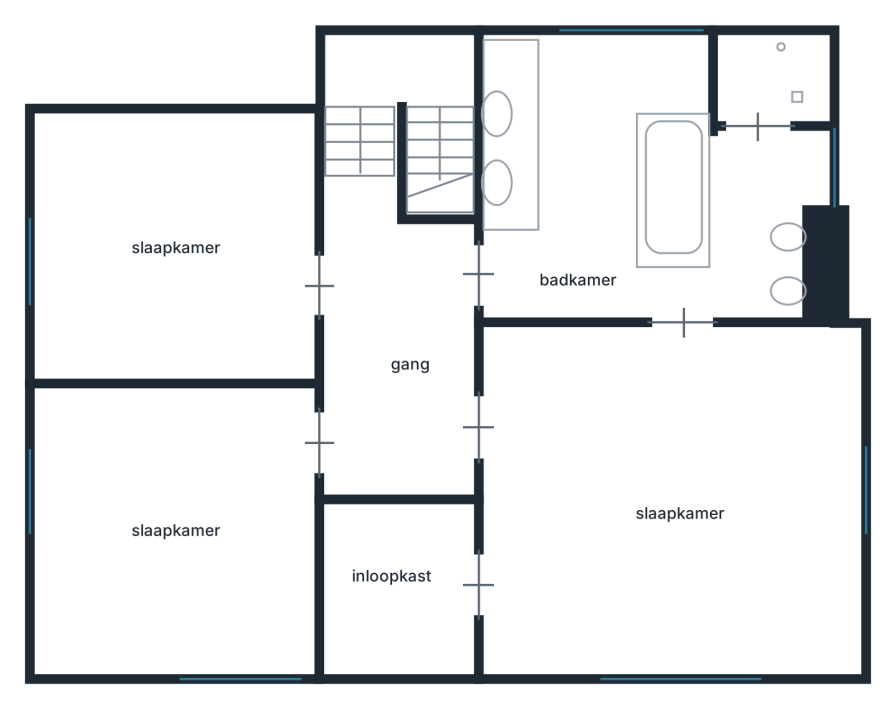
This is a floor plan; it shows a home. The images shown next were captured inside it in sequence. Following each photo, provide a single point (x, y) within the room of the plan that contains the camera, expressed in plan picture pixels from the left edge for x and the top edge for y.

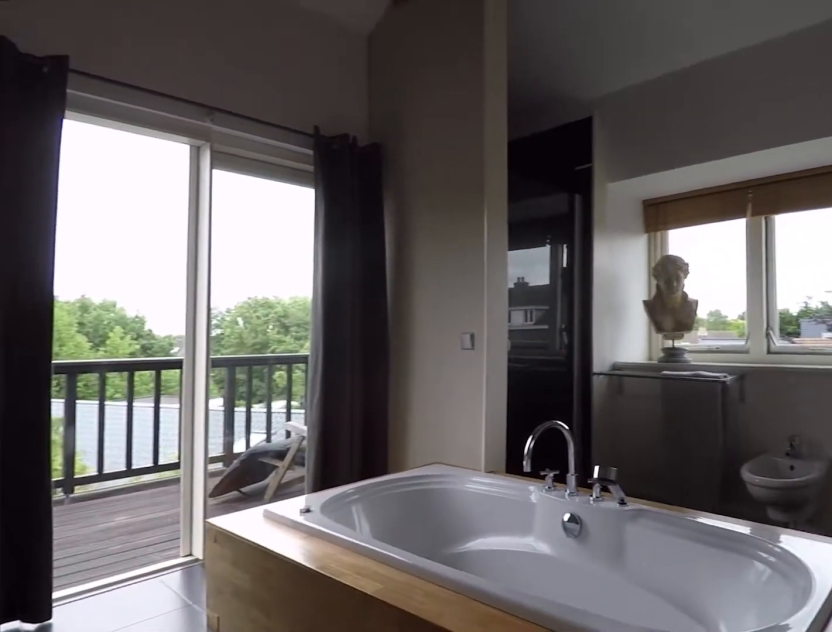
(693, 96)
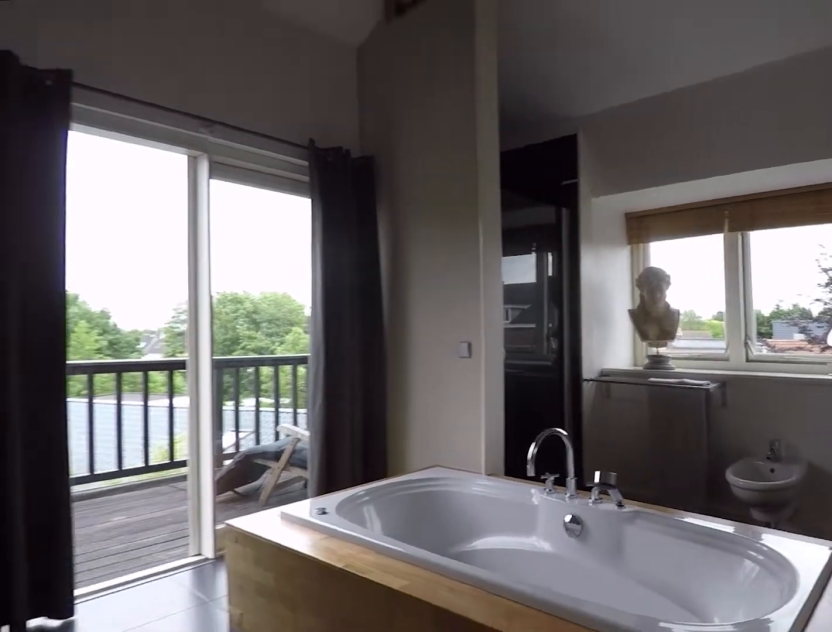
(693, 96)
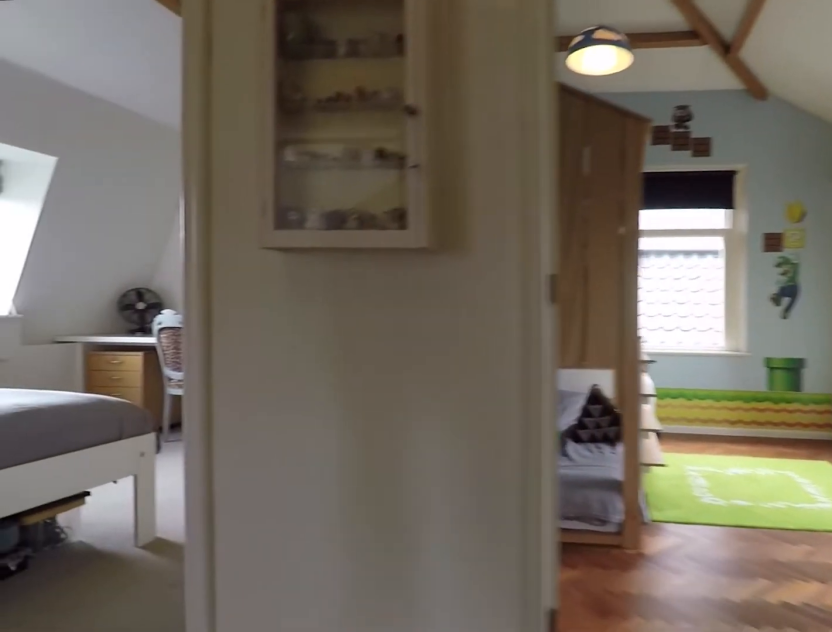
(397, 348)
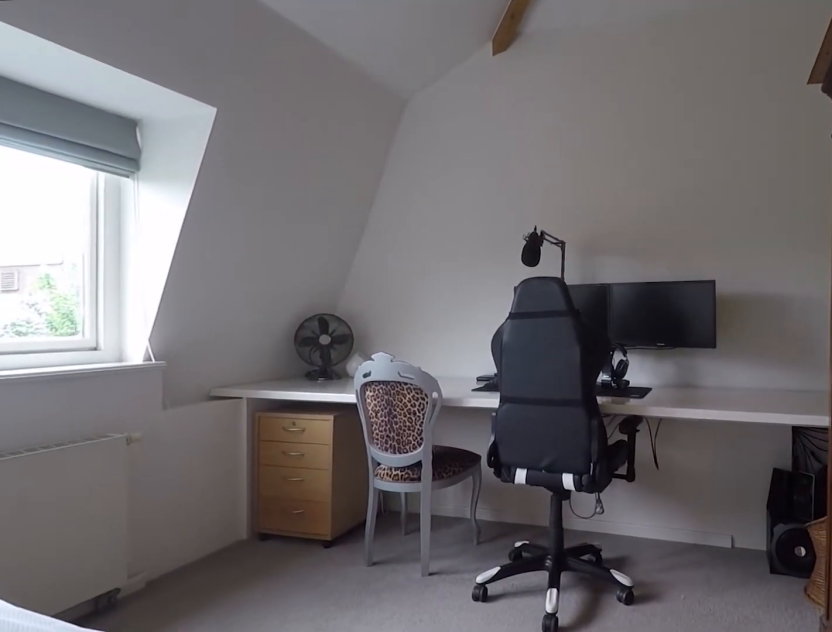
(176, 528)
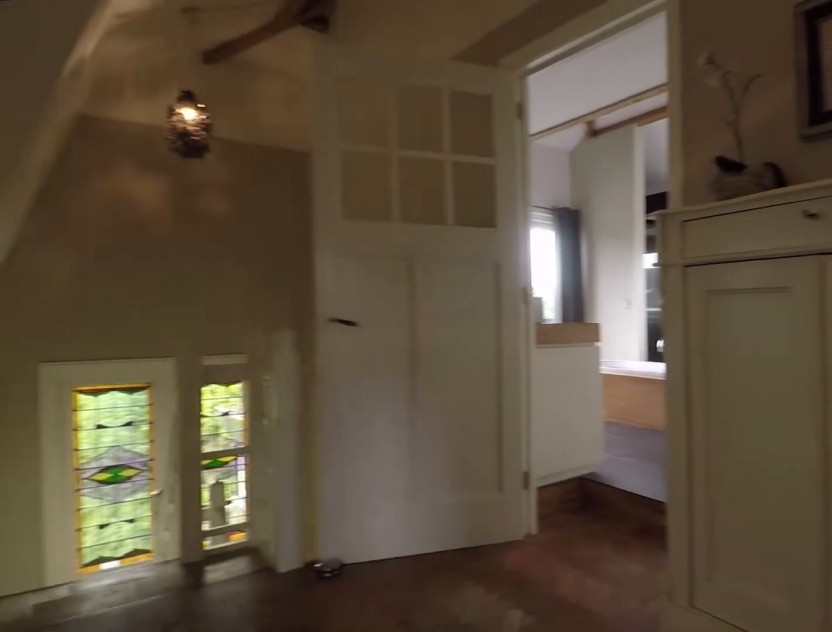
(397, 348)
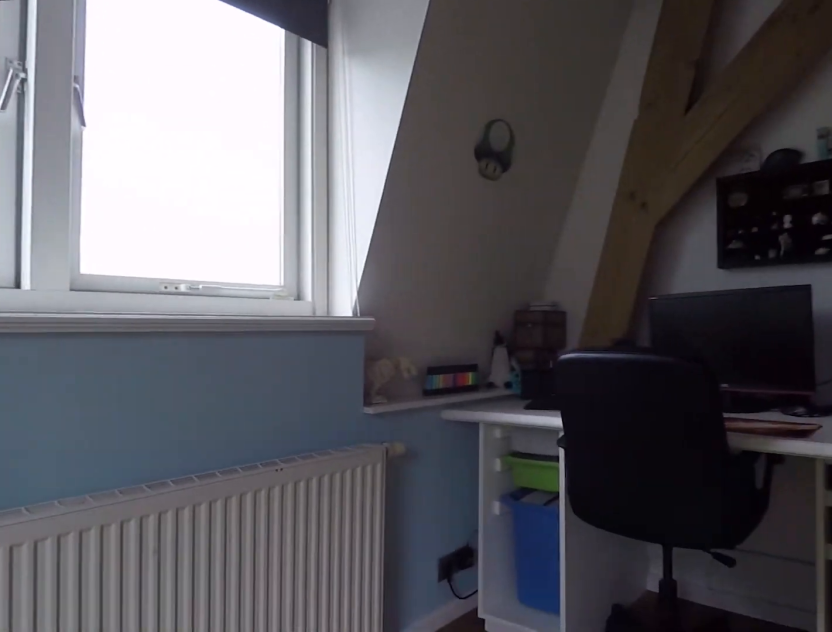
(176, 254)
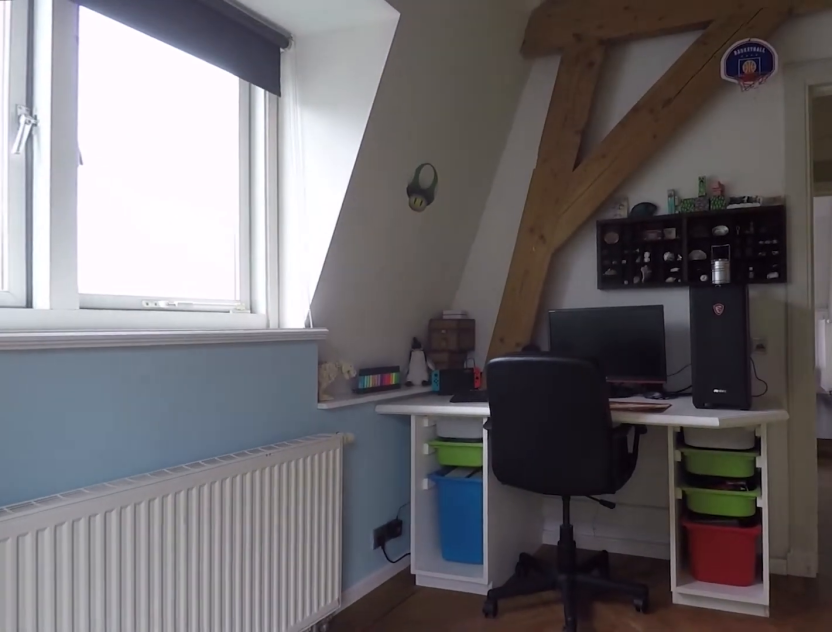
(176, 254)
